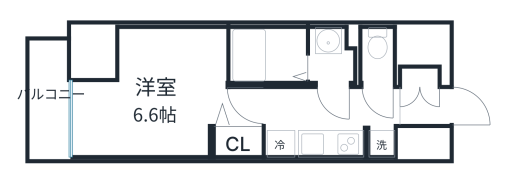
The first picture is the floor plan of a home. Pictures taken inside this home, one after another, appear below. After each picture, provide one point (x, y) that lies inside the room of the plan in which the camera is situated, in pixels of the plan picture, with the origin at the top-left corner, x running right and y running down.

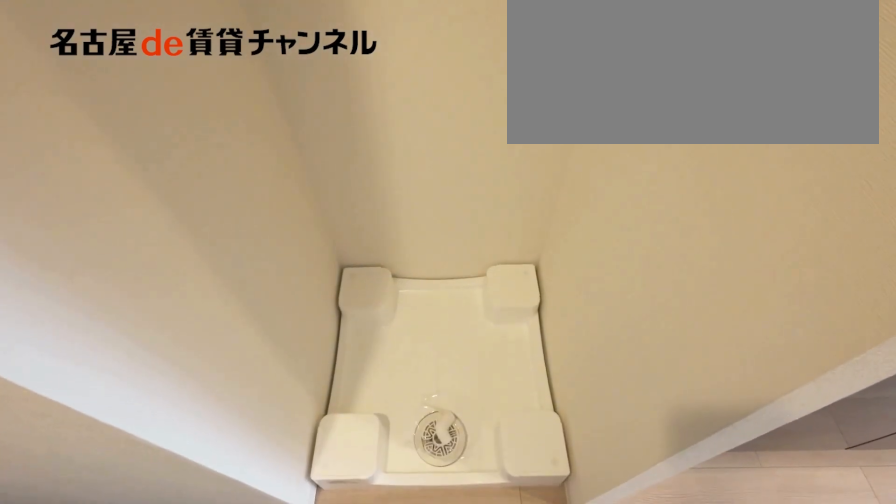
(380, 142)
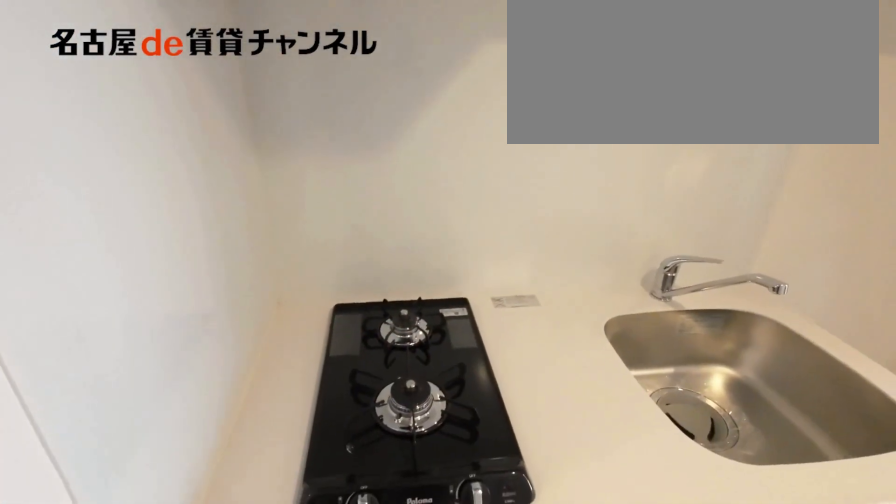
(314, 141)
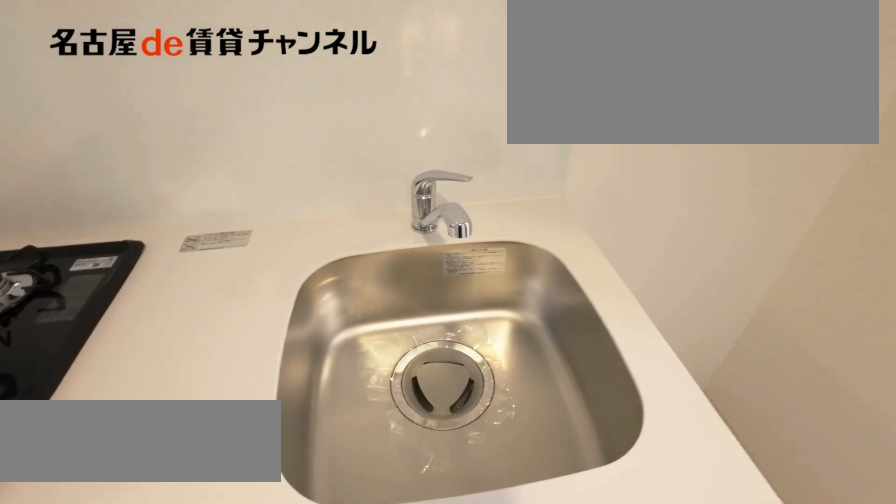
(314, 141)
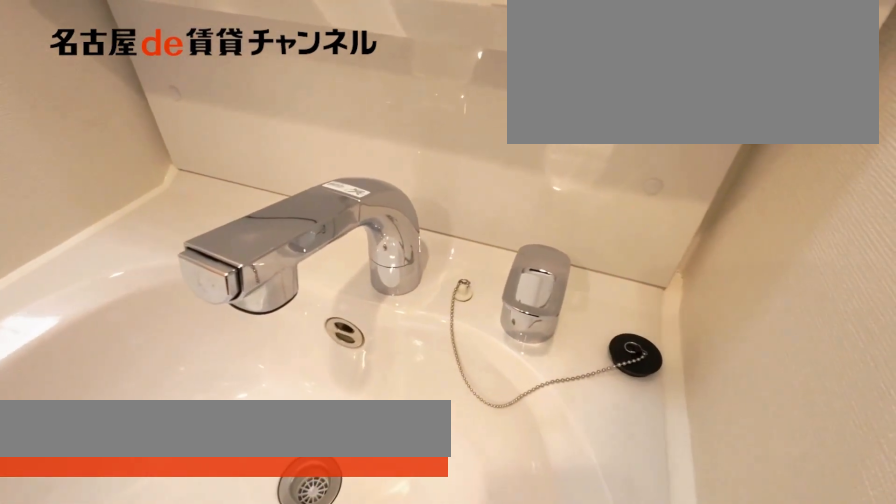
(333, 56)
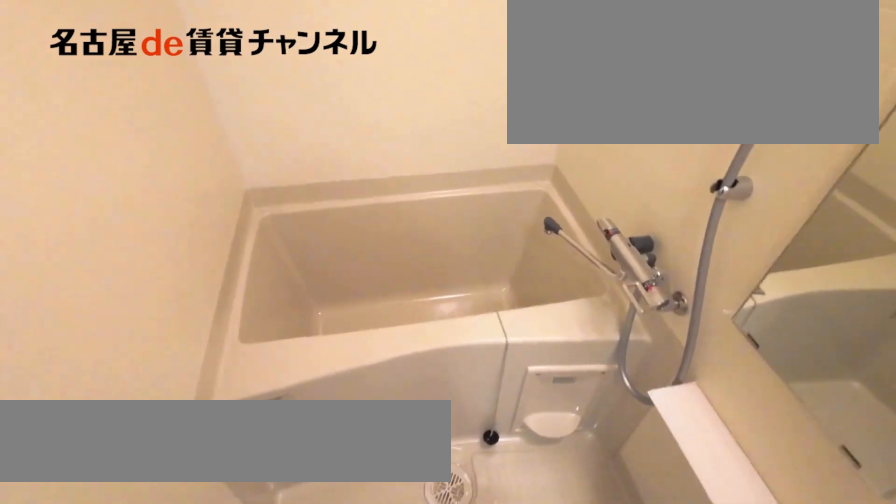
(268, 55)
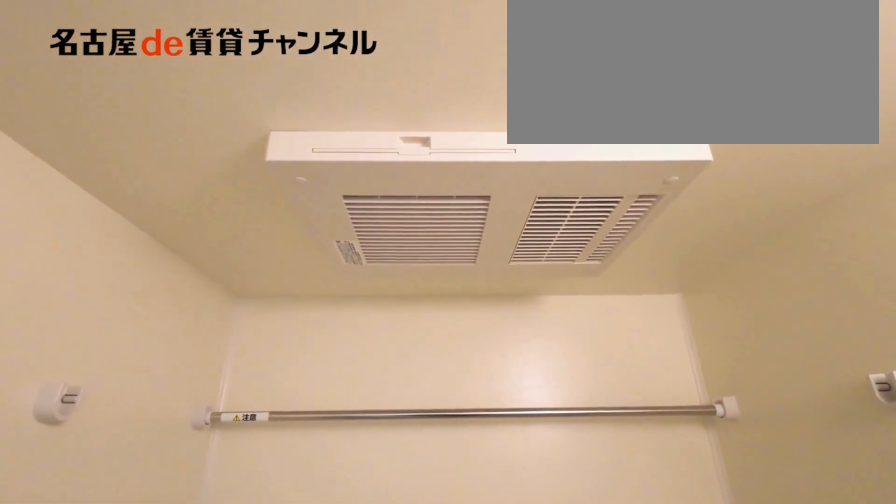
(268, 55)
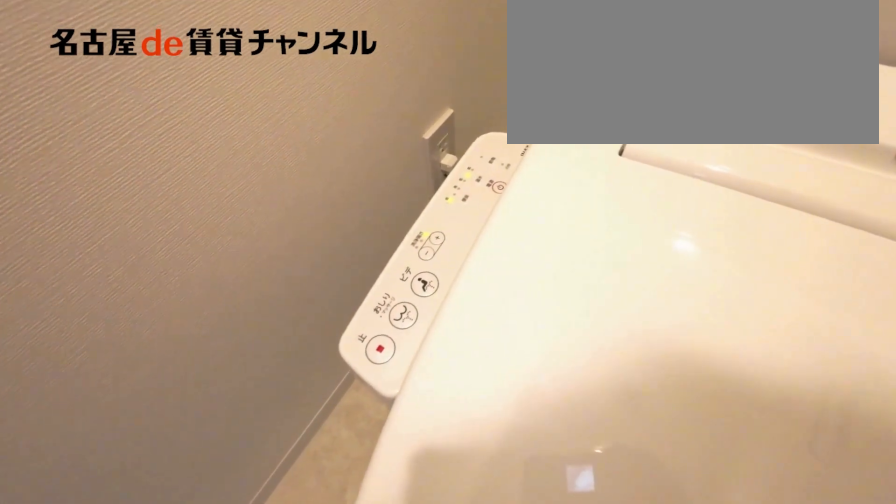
(375, 55)
